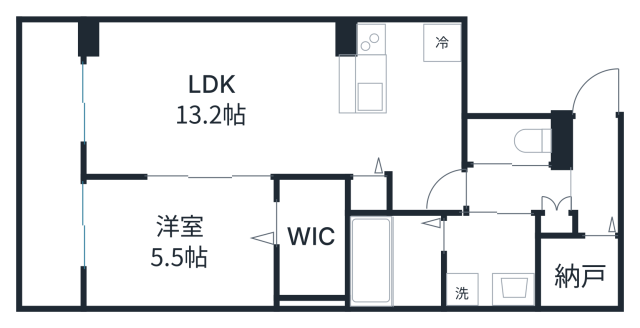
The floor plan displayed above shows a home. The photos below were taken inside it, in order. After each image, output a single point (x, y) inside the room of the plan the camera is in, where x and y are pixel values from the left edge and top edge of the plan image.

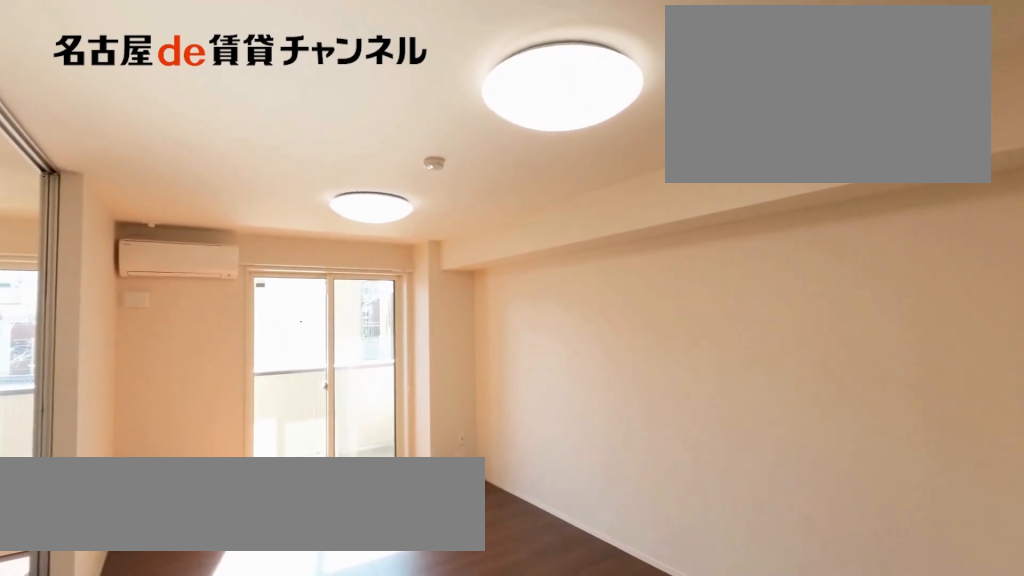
(247, 105)
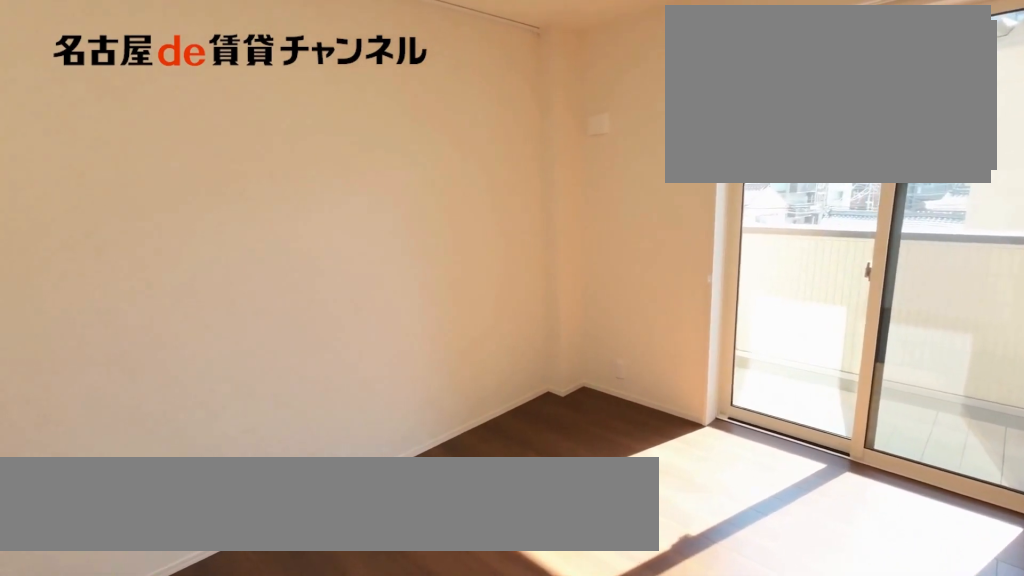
(176, 241)
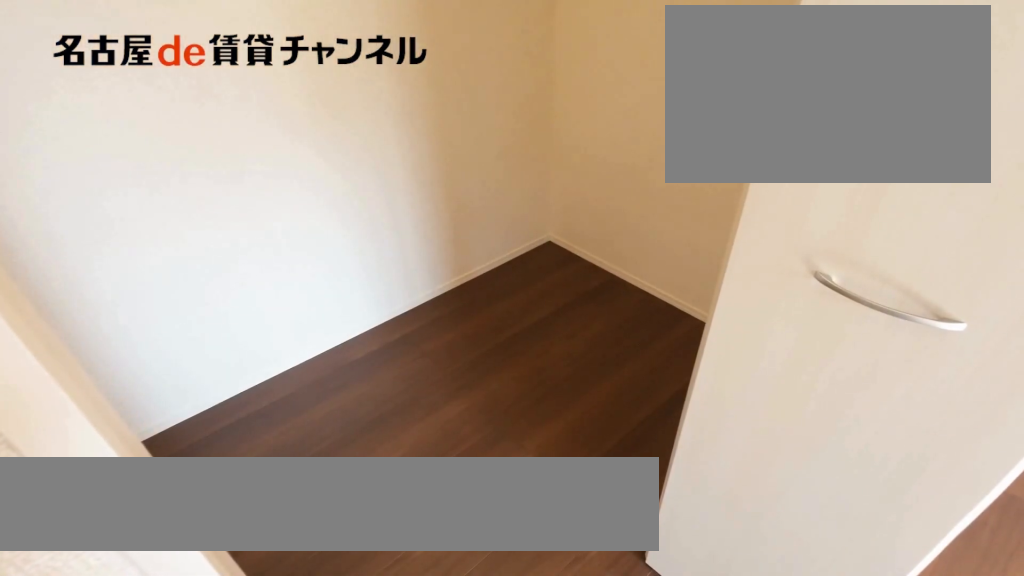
(309, 239)
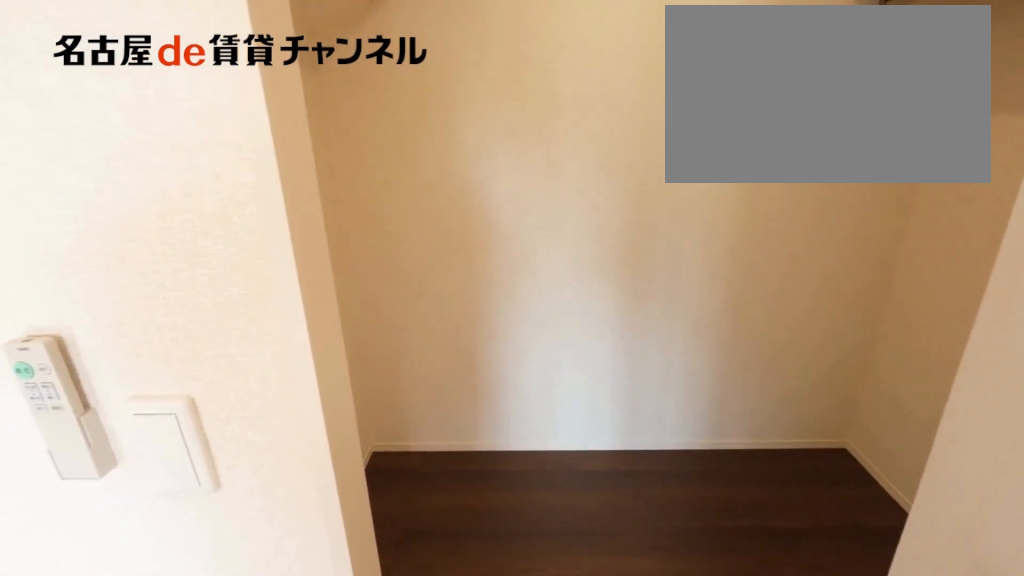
(309, 239)
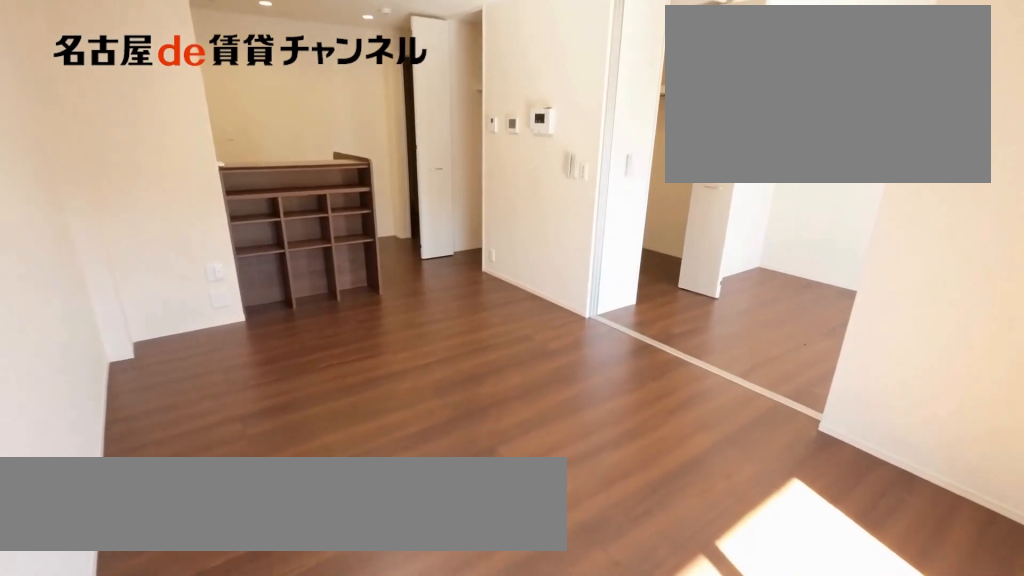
(243, 106)
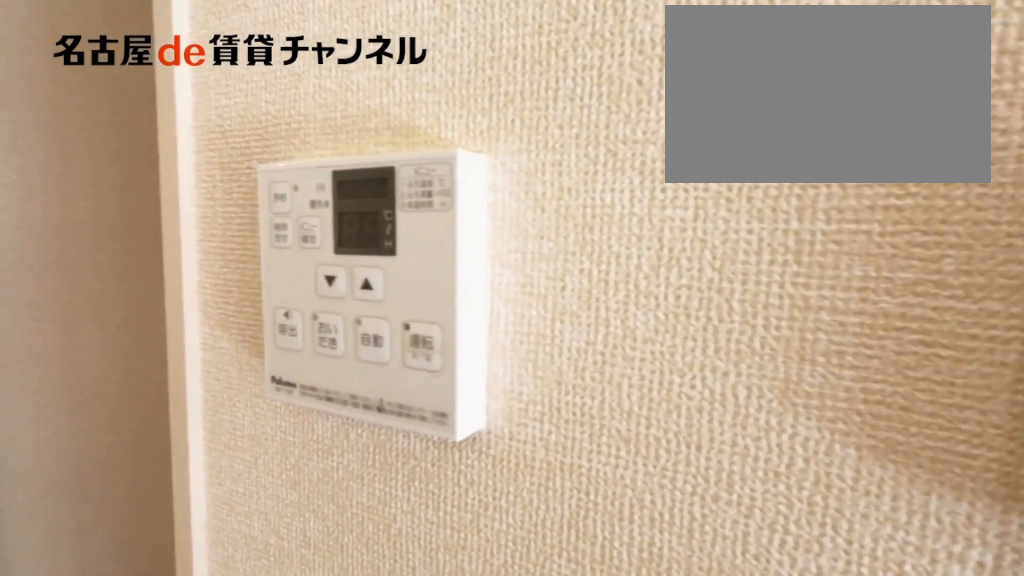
(243, 106)
